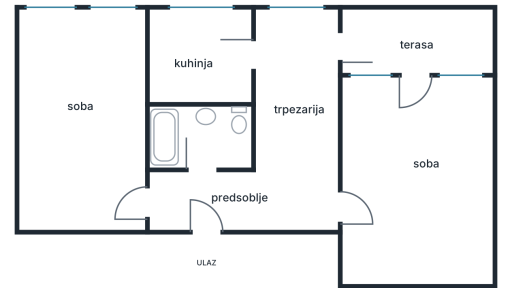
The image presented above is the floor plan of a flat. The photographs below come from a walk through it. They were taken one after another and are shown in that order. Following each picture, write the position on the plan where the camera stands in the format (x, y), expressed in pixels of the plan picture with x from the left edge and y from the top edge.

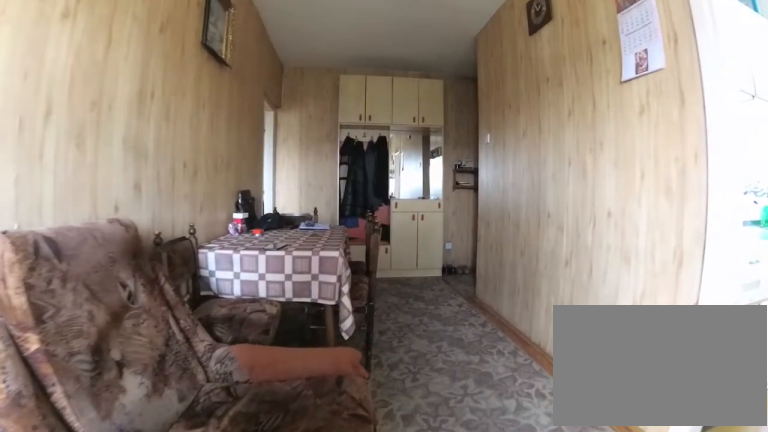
(305, 52)
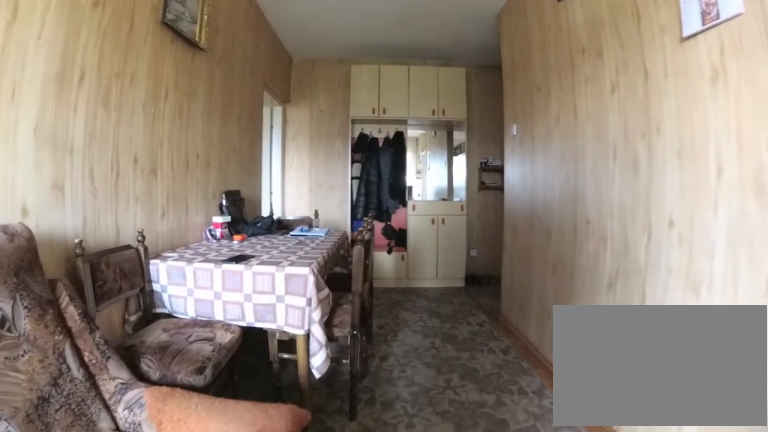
(302, 67)
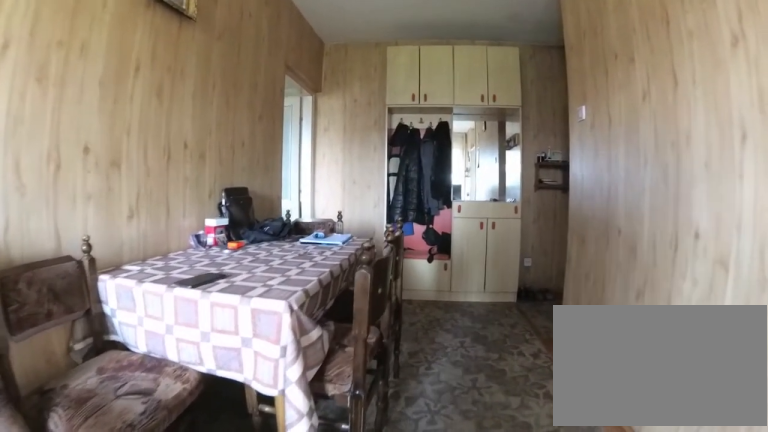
(300, 83)
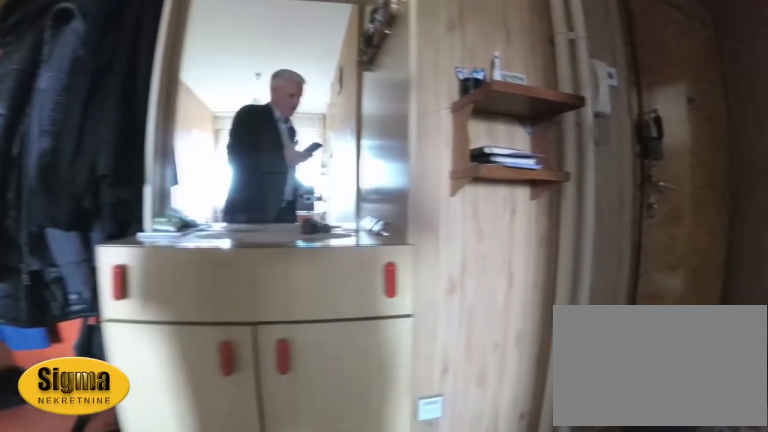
(281, 175)
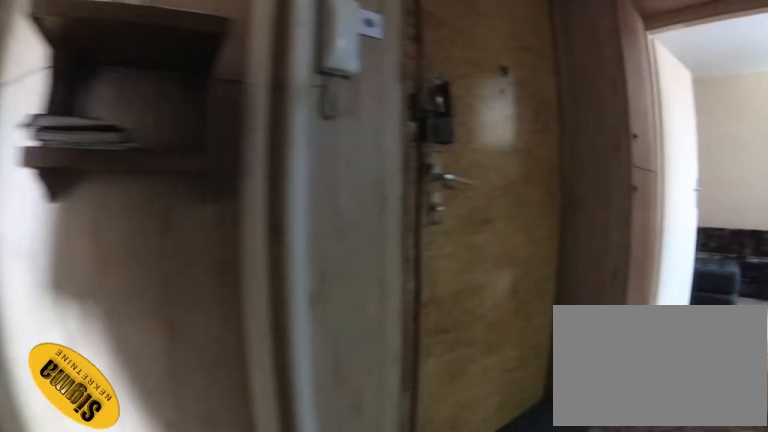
(255, 195)
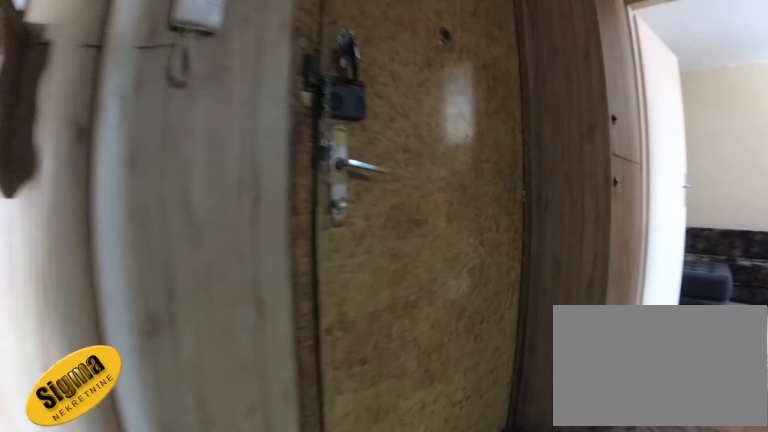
(242, 206)
